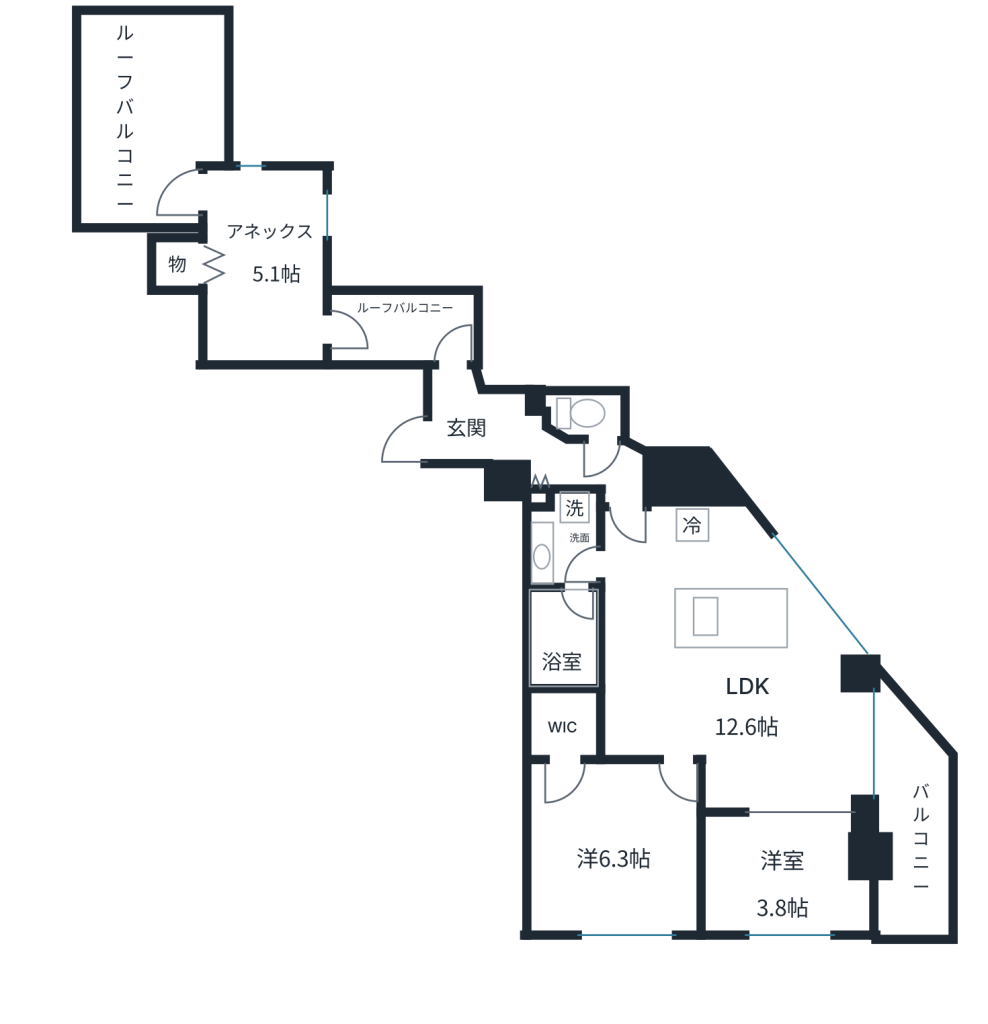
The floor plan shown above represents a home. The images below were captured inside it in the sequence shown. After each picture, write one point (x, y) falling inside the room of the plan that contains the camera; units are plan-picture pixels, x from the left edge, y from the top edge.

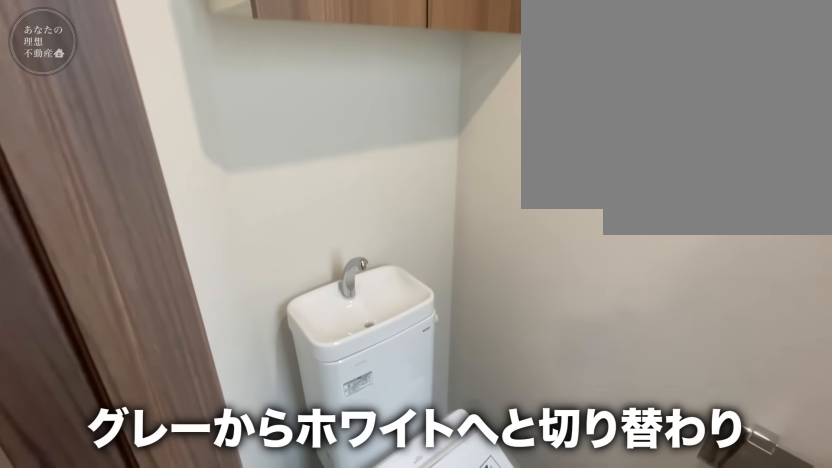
(534, 458)
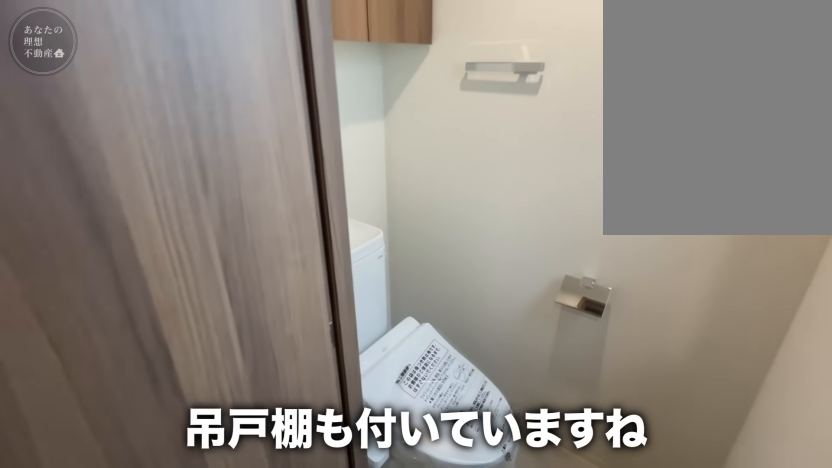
(534, 457)
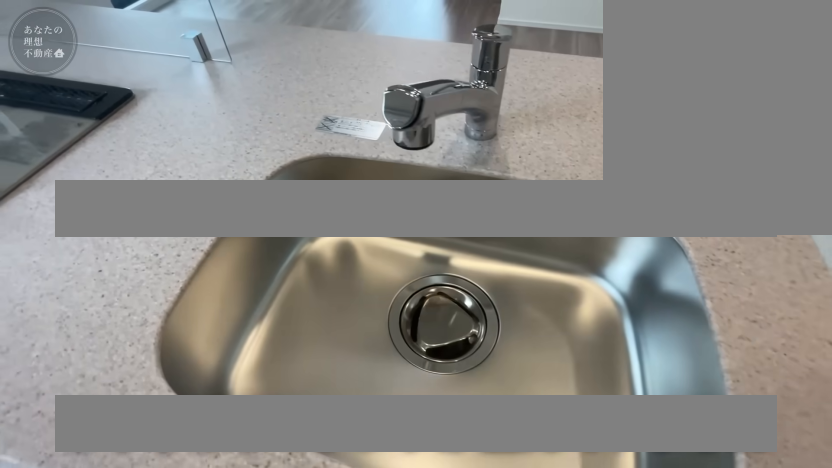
(723, 542)
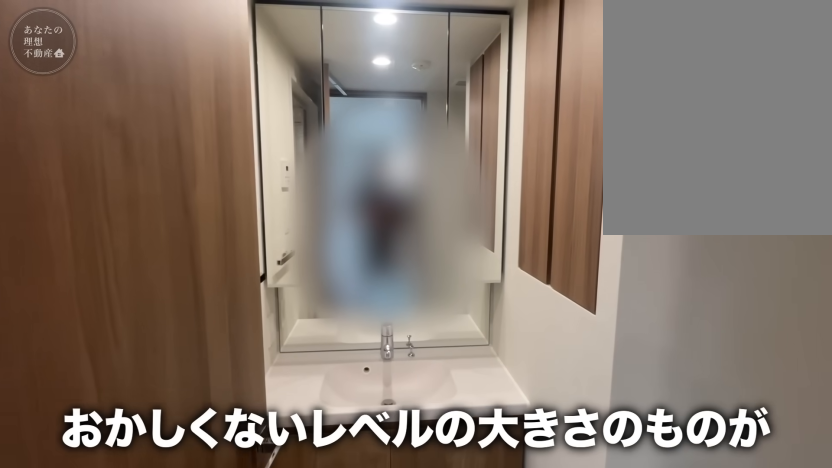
(572, 546)
